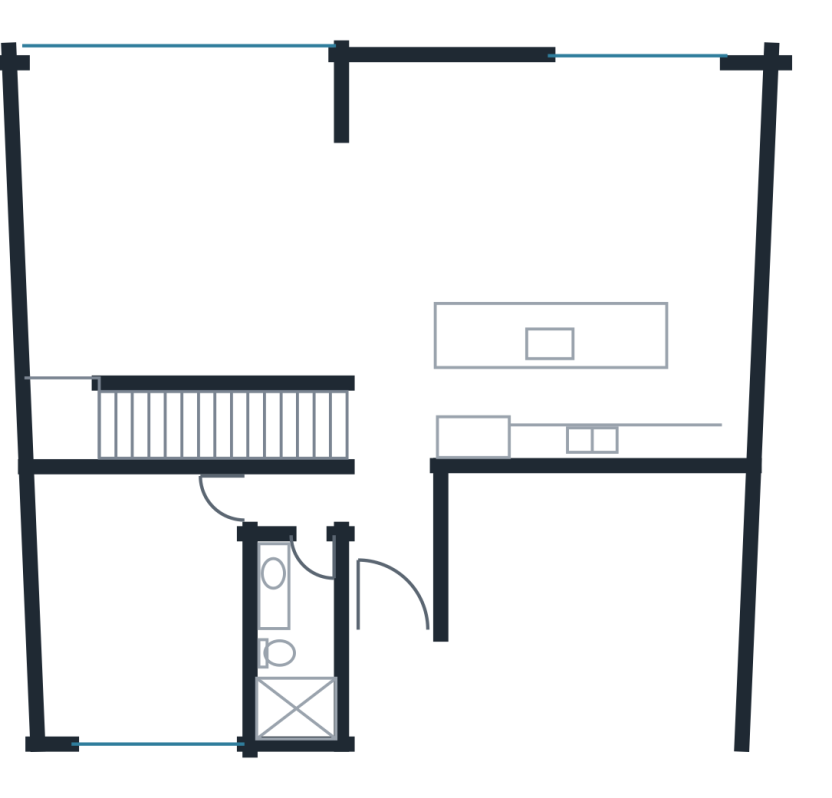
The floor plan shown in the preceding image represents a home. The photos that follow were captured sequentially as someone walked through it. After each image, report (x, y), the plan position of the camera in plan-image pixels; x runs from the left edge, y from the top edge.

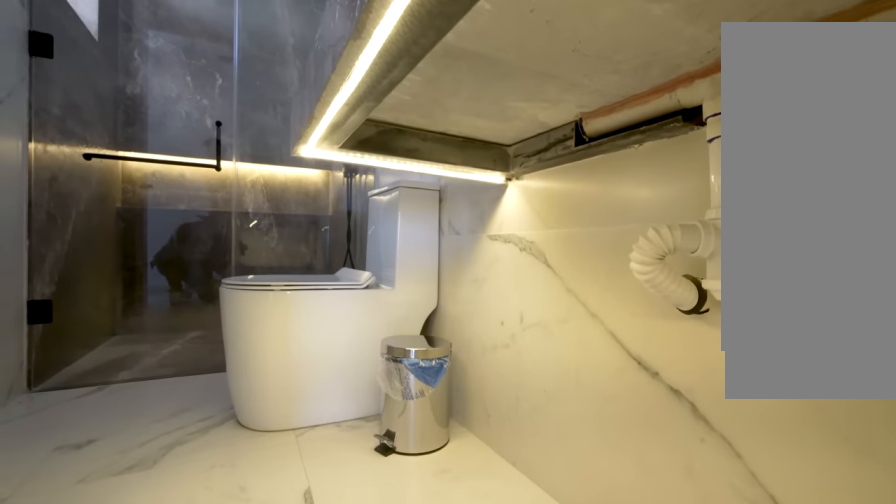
(308, 566)
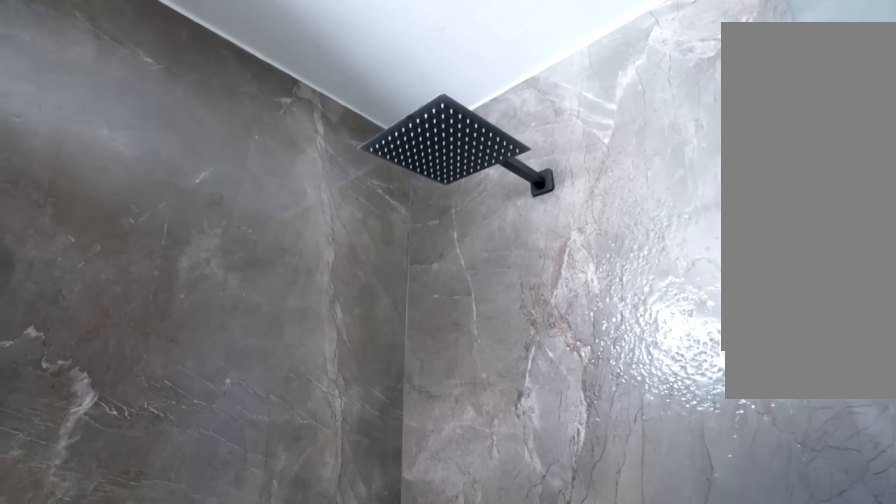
(294, 683)
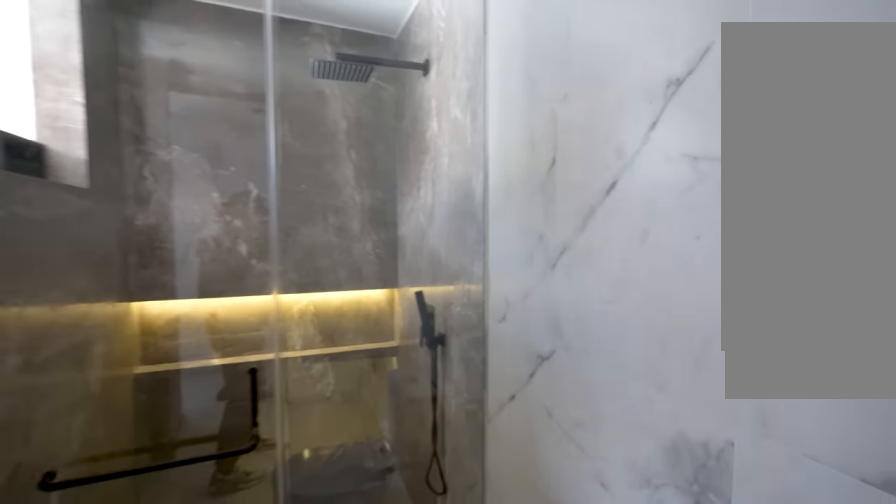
(312, 656)
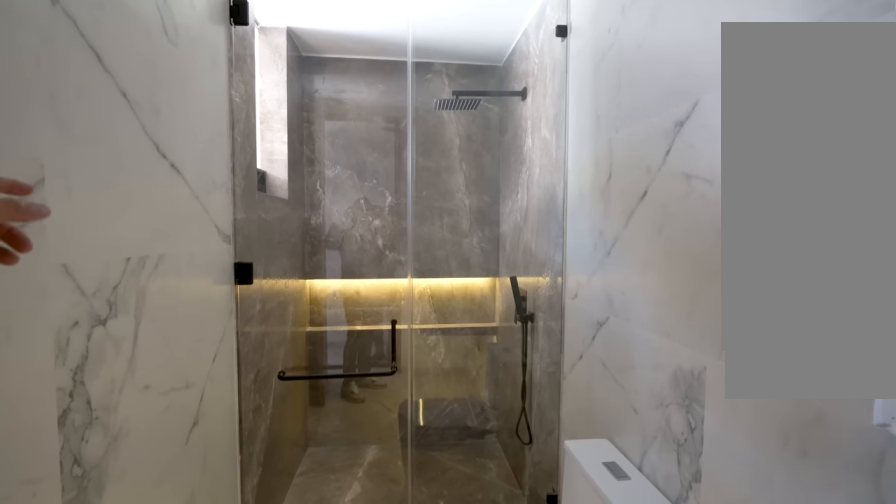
(310, 593)
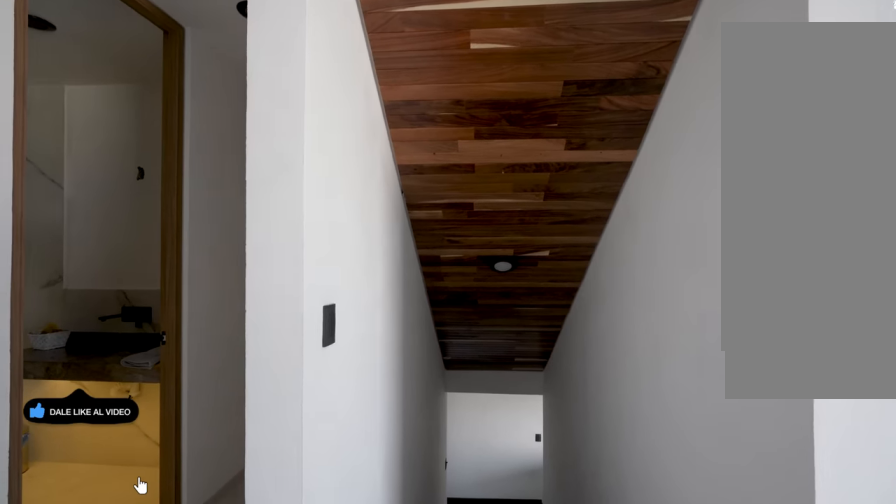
(359, 432)
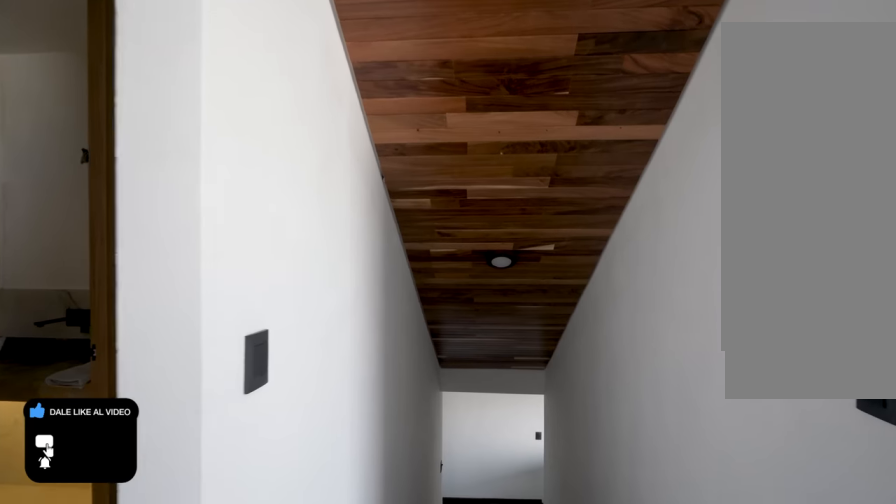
(357, 432)
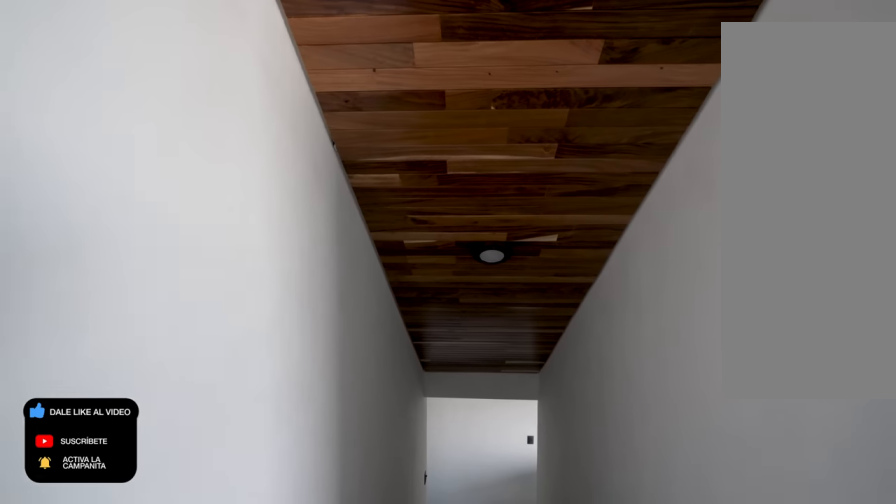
(356, 432)
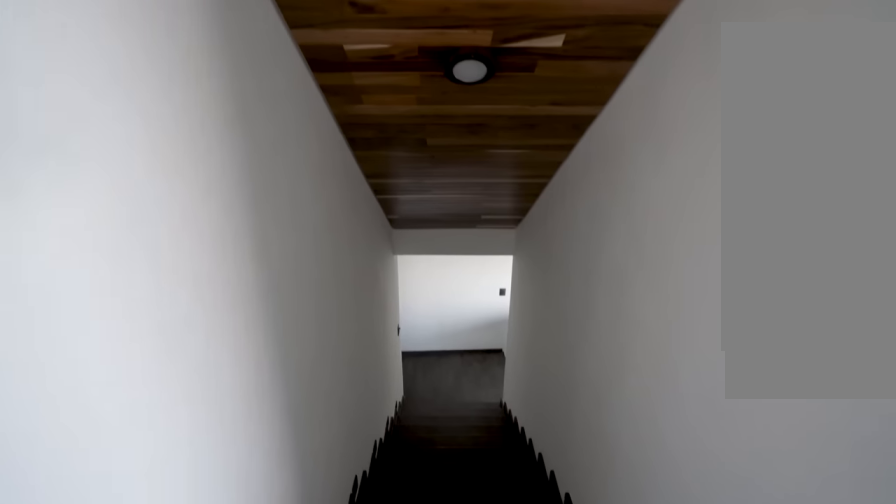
(344, 425)
